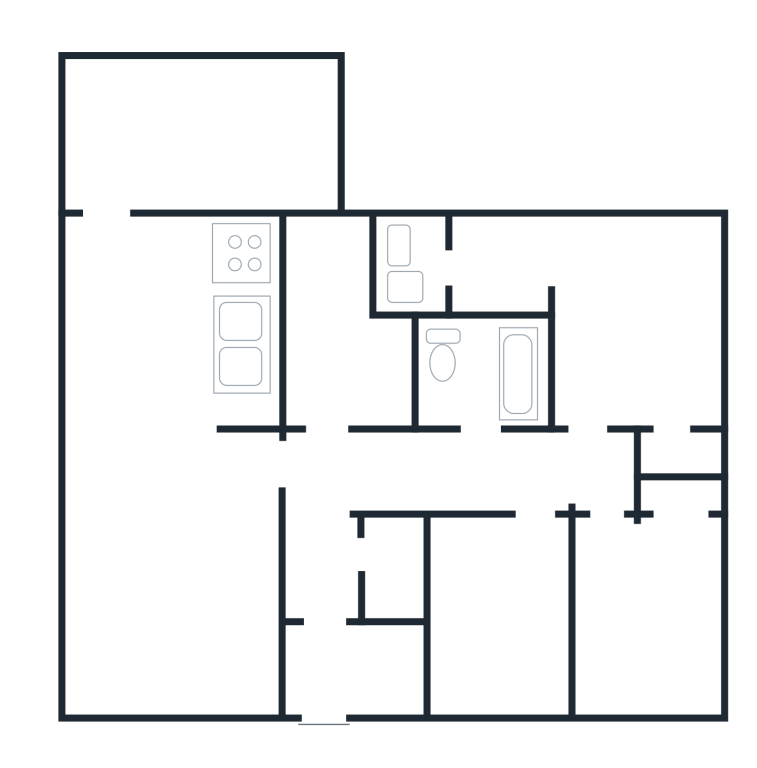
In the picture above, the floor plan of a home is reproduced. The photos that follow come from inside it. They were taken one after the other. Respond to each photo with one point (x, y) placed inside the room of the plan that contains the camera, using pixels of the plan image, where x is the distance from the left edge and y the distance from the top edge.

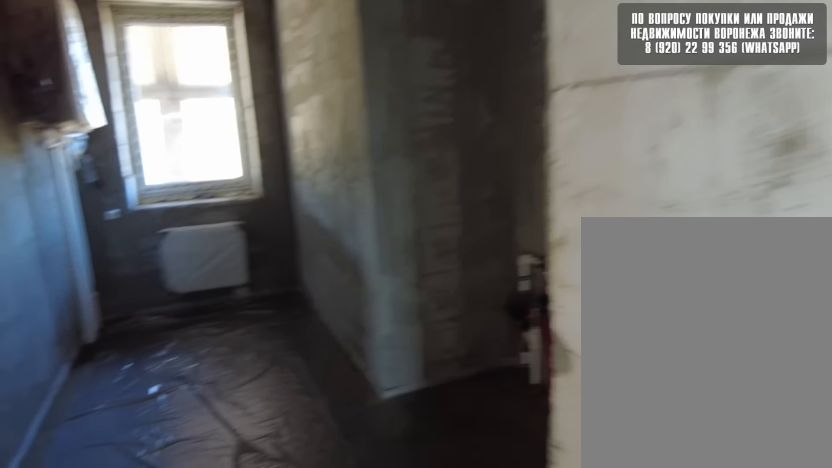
(344, 433)
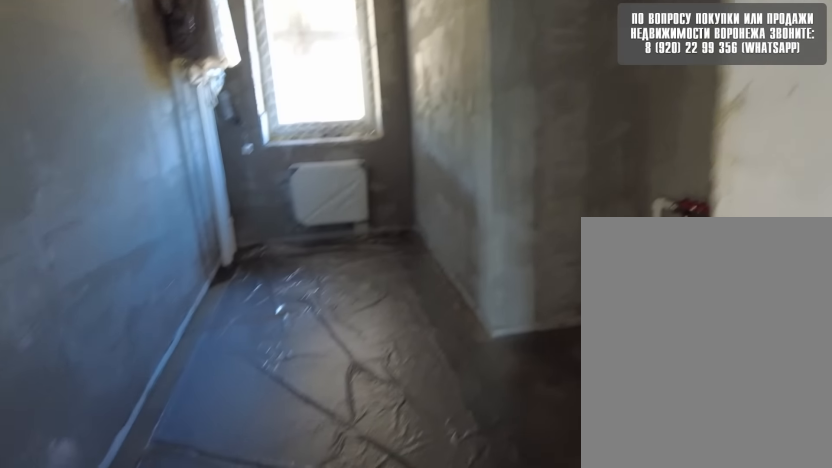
(347, 418)
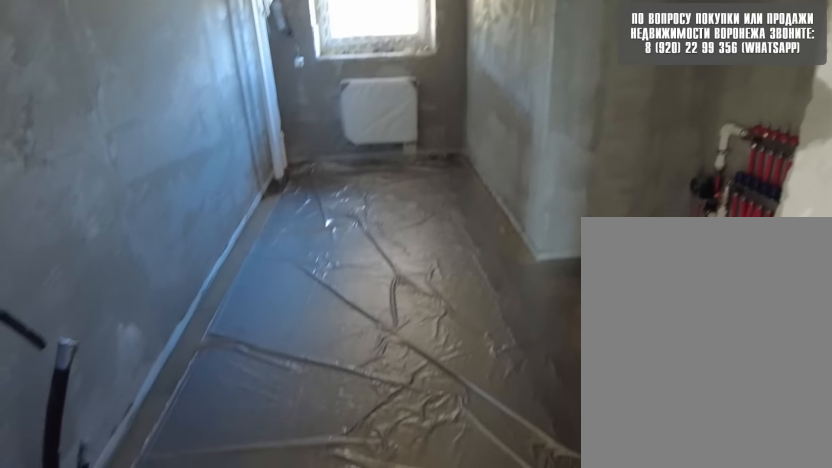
(351, 400)
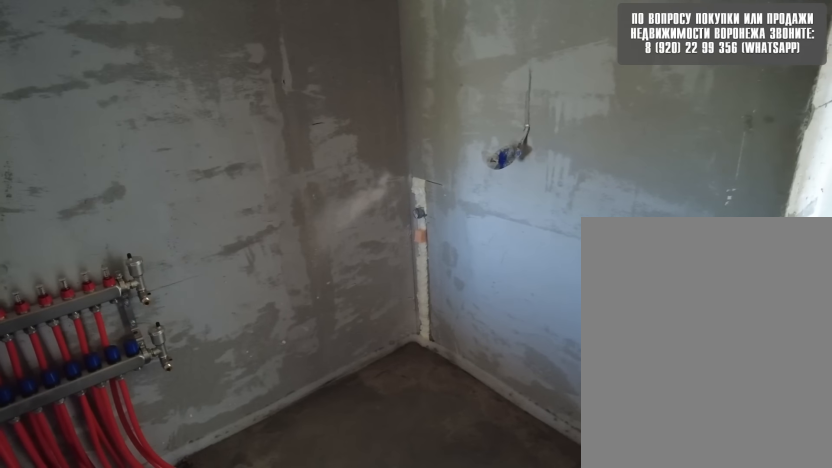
(355, 376)
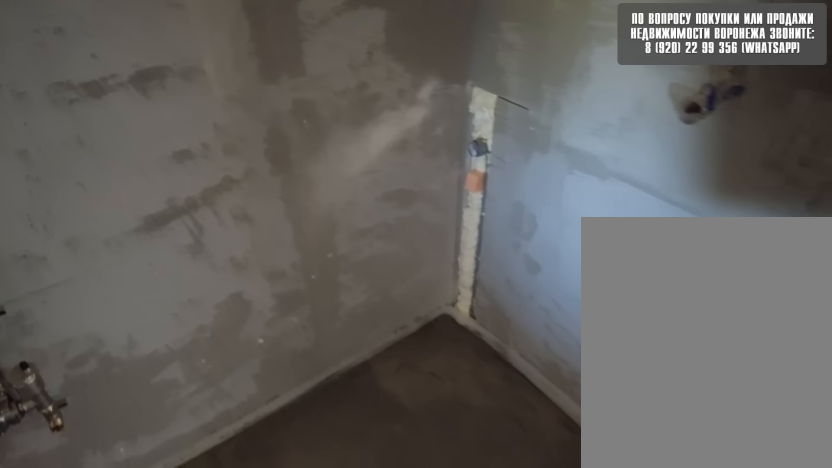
(353, 384)
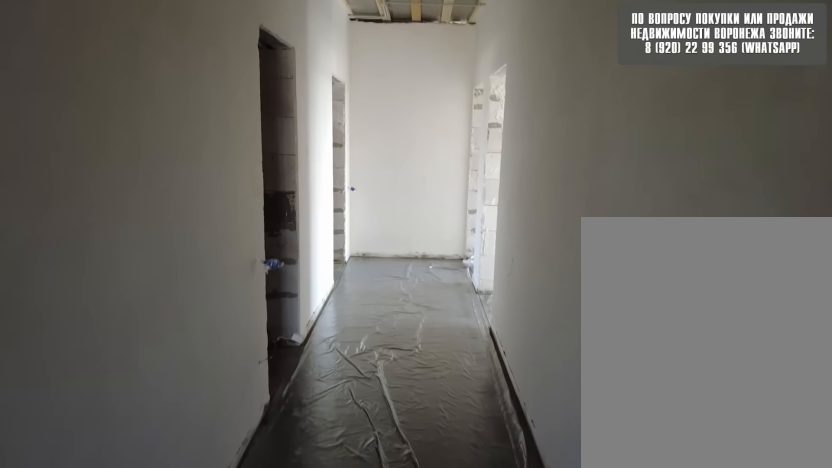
(337, 497)
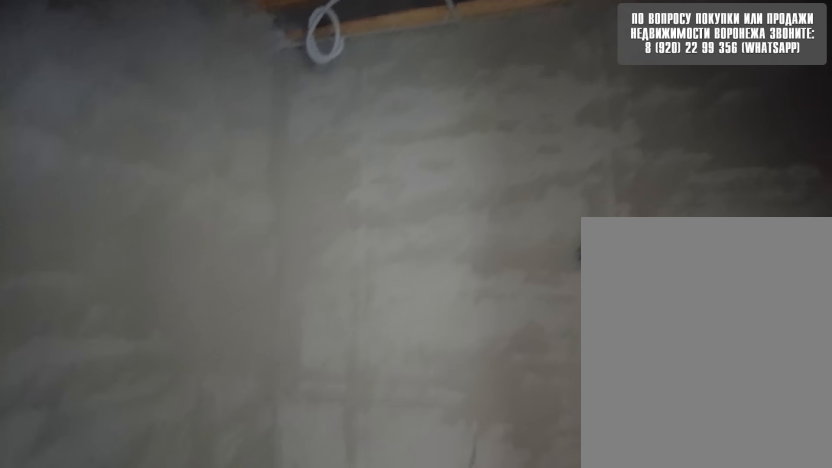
(502, 490)
